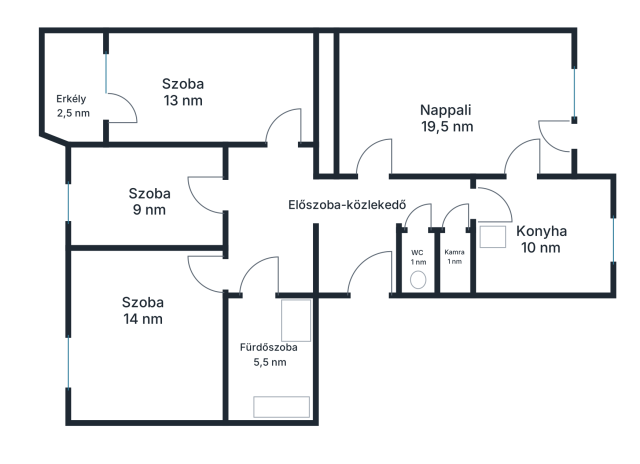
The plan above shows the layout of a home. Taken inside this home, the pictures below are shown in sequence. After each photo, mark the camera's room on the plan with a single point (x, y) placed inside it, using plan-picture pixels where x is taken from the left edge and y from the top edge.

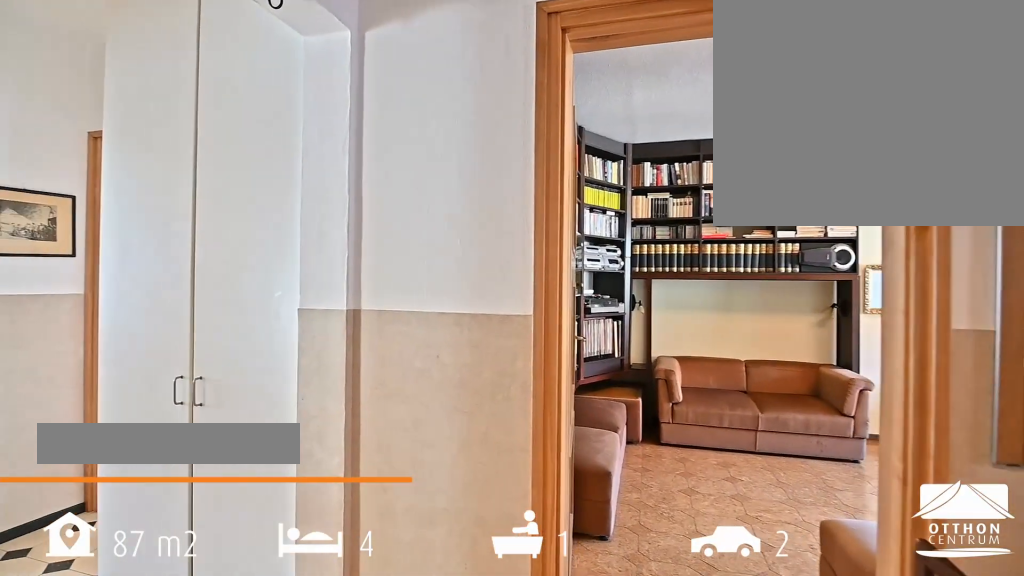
(363, 213)
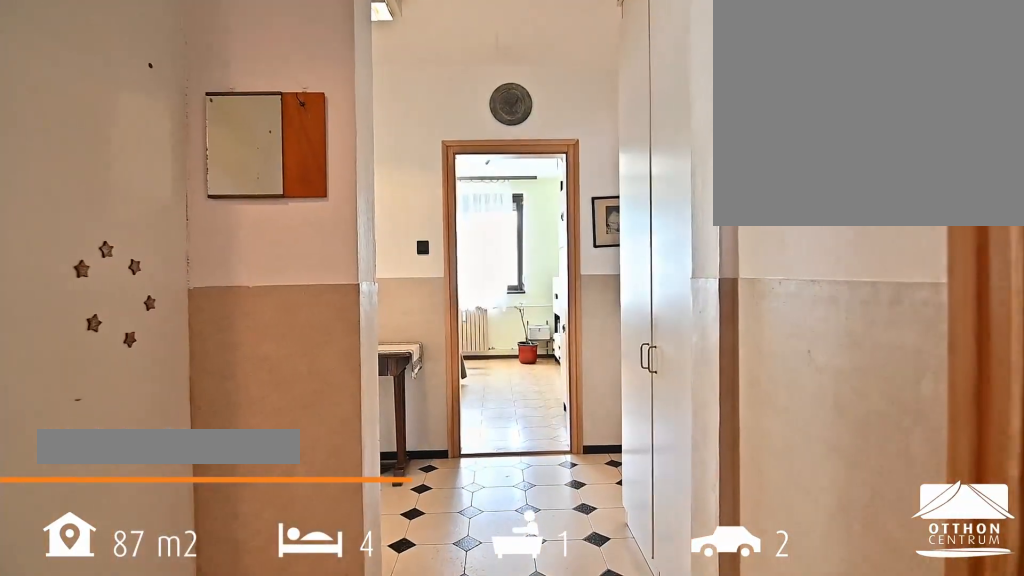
(270, 219)
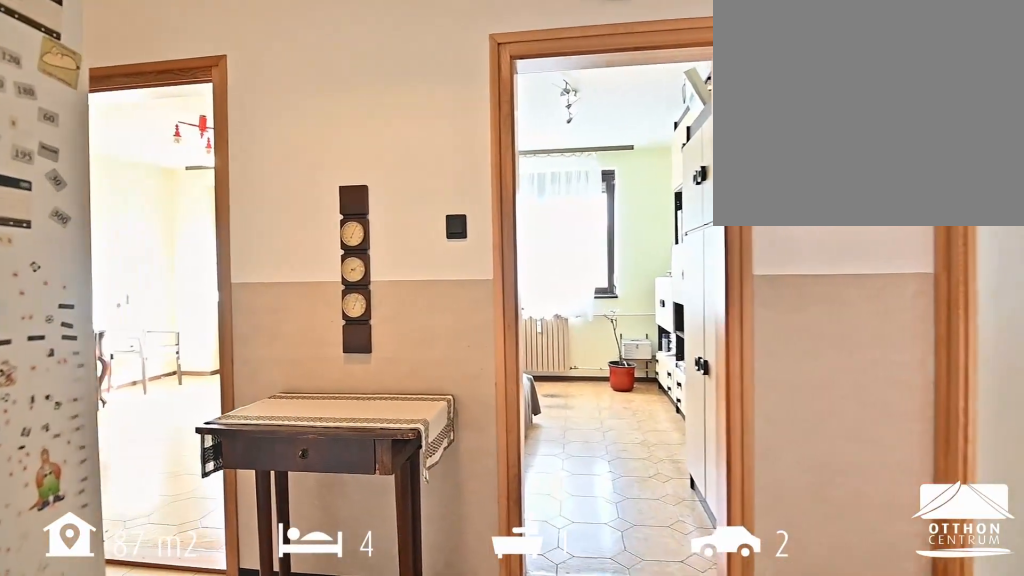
(271, 219)
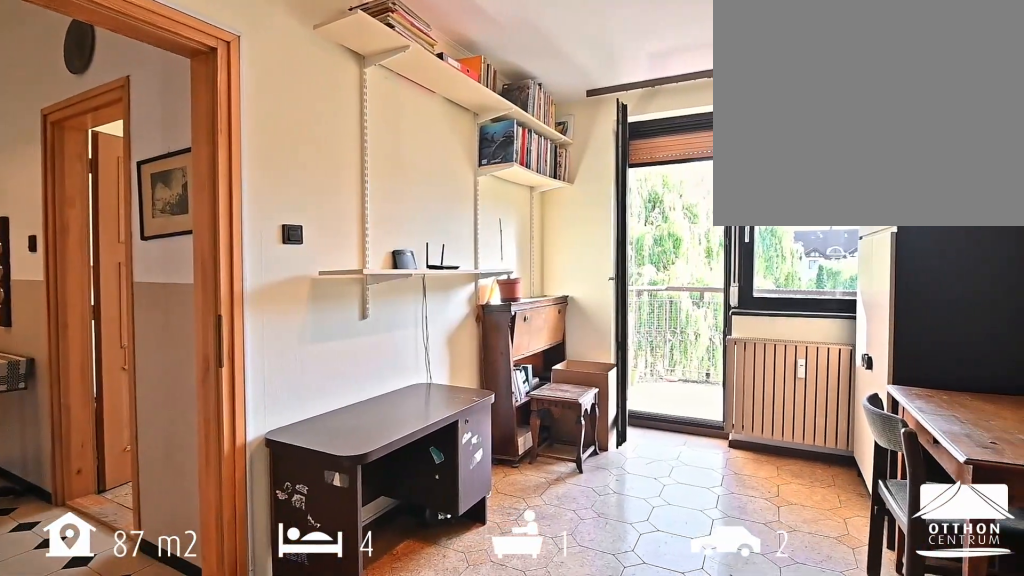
(184, 89)
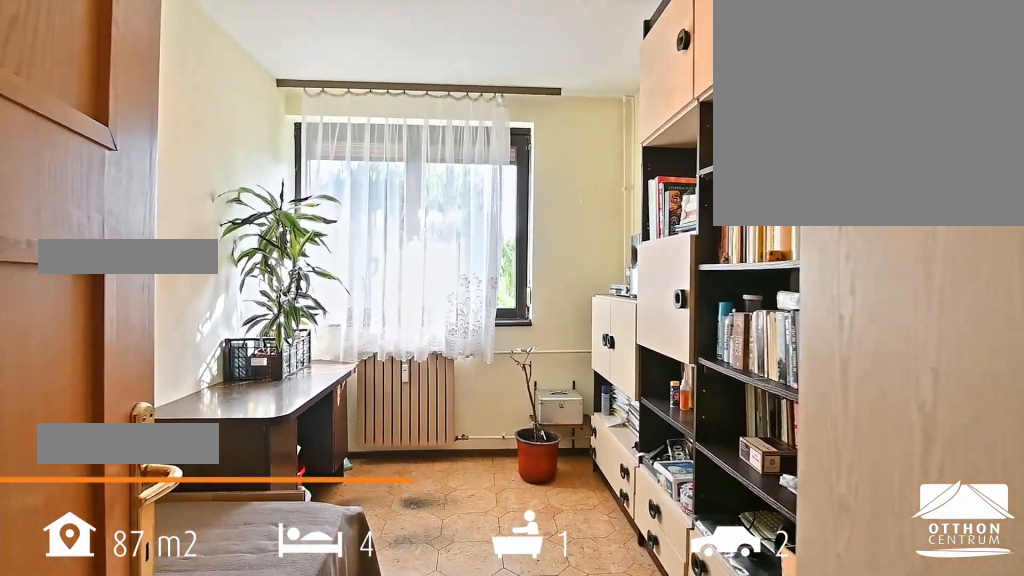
(150, 200)
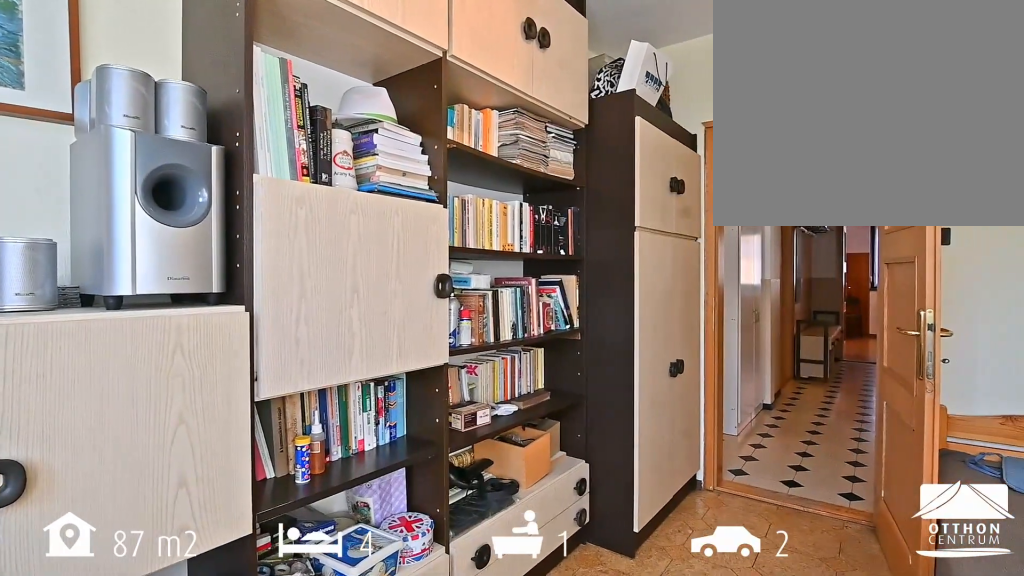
(150, 200)
